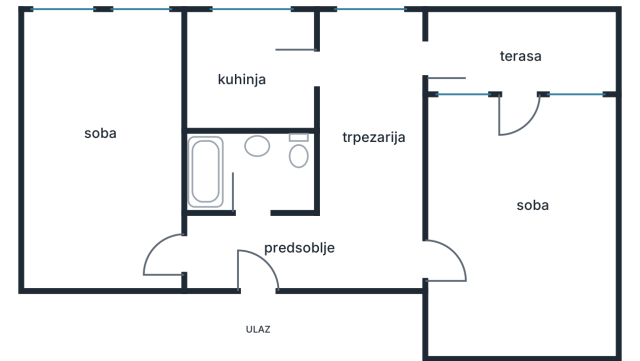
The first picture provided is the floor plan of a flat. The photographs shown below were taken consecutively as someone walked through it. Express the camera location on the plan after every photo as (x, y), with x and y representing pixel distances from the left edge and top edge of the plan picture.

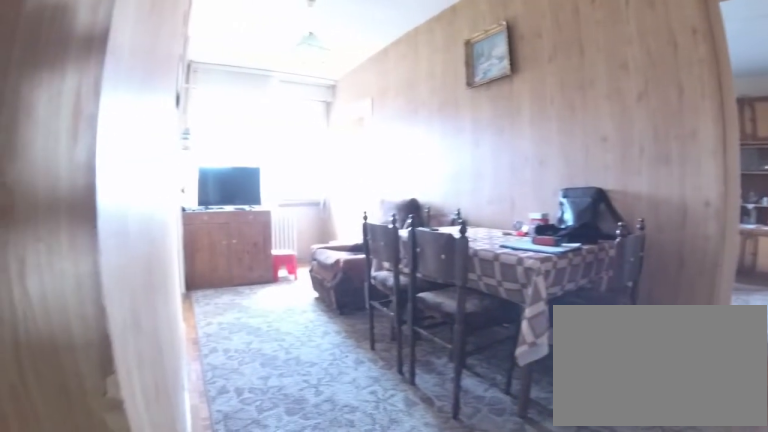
(320, 248)
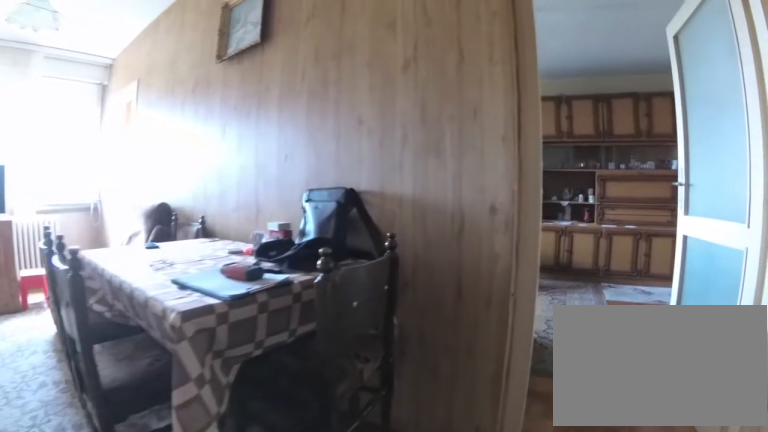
(339, 245)
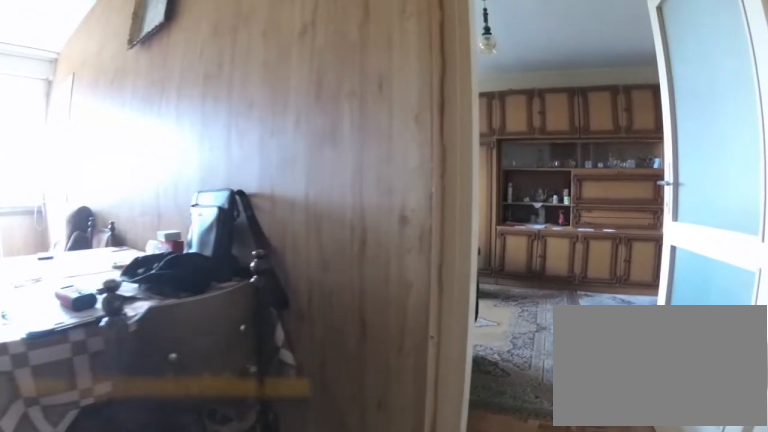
(360, 248)
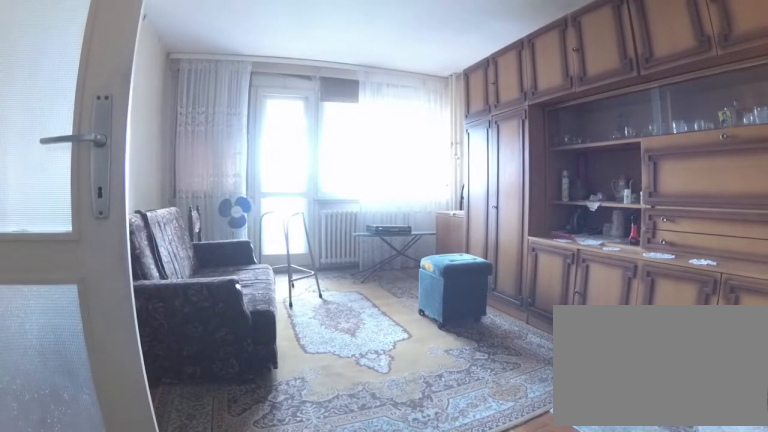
(522, 340)
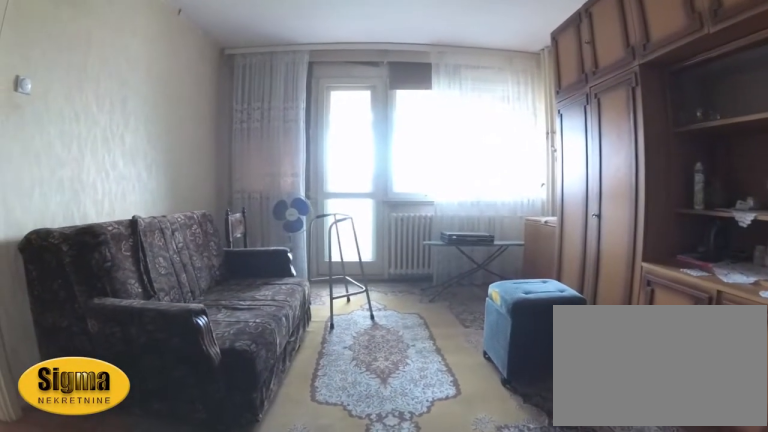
(524, 305)
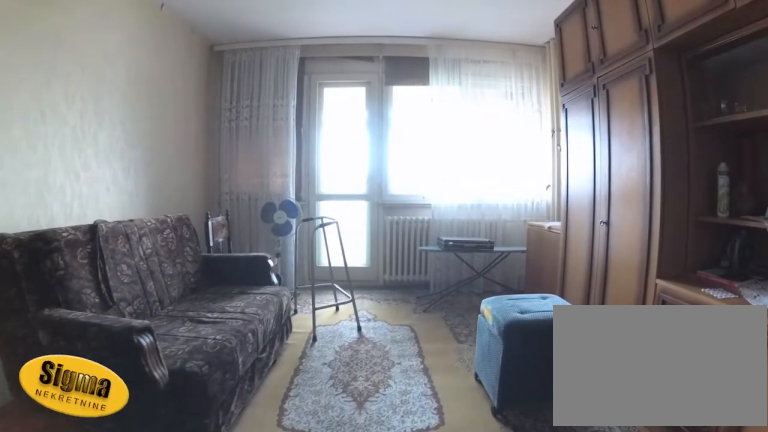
(525, 295)
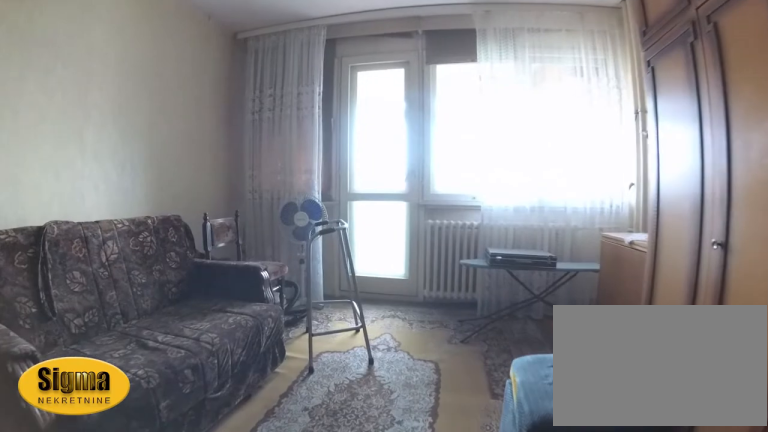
(526, 268)
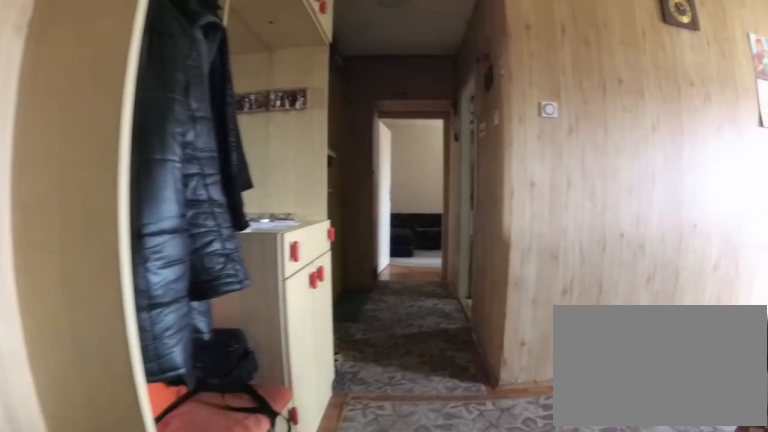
(429, 257)
